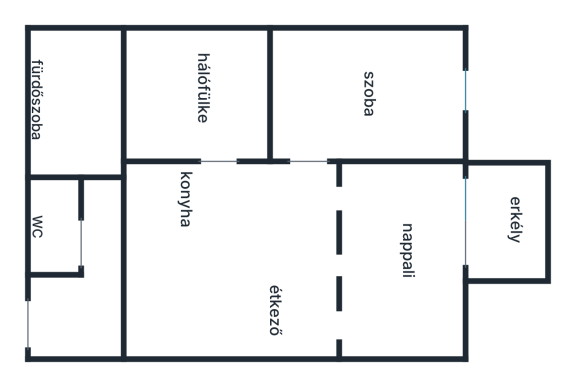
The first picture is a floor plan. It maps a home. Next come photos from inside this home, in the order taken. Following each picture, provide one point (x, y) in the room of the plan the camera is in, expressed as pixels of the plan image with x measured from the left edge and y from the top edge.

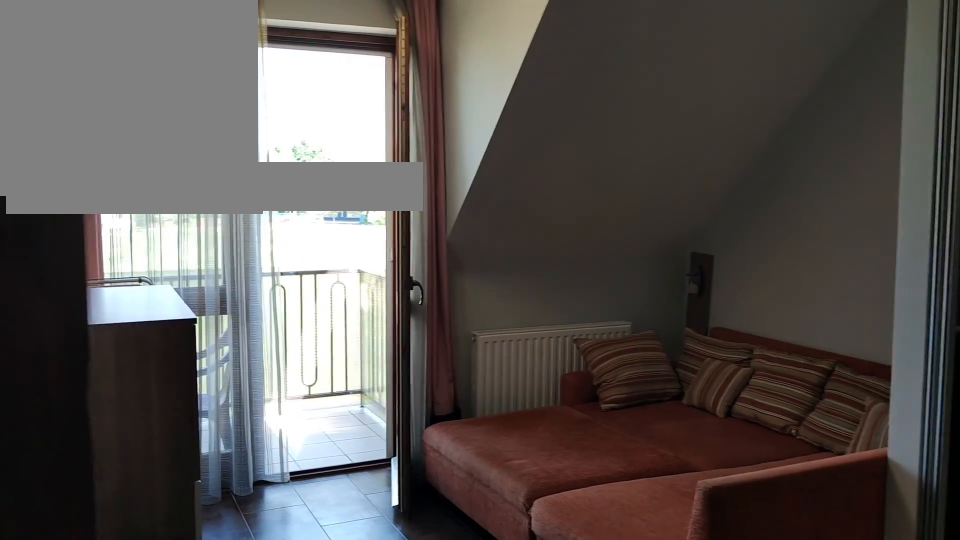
(410, 267)
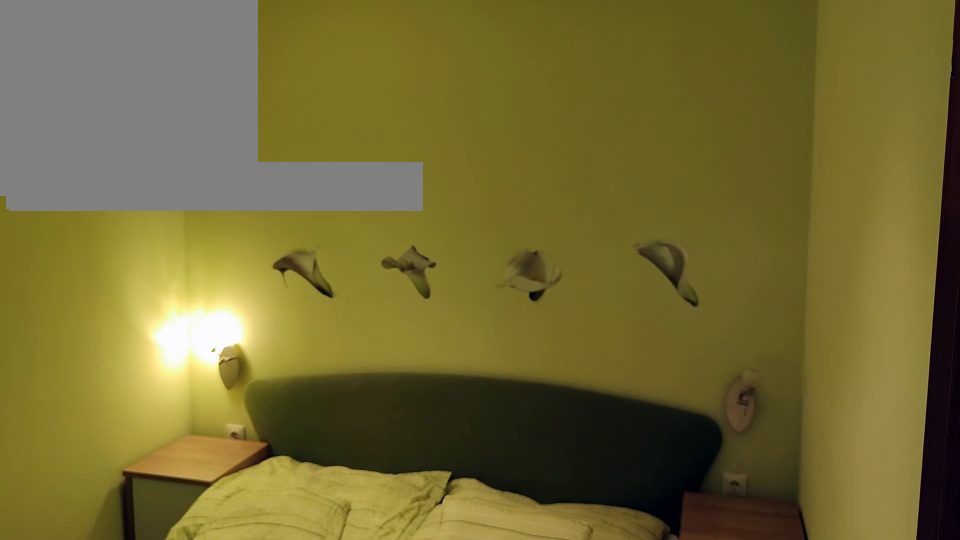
(189, 86)
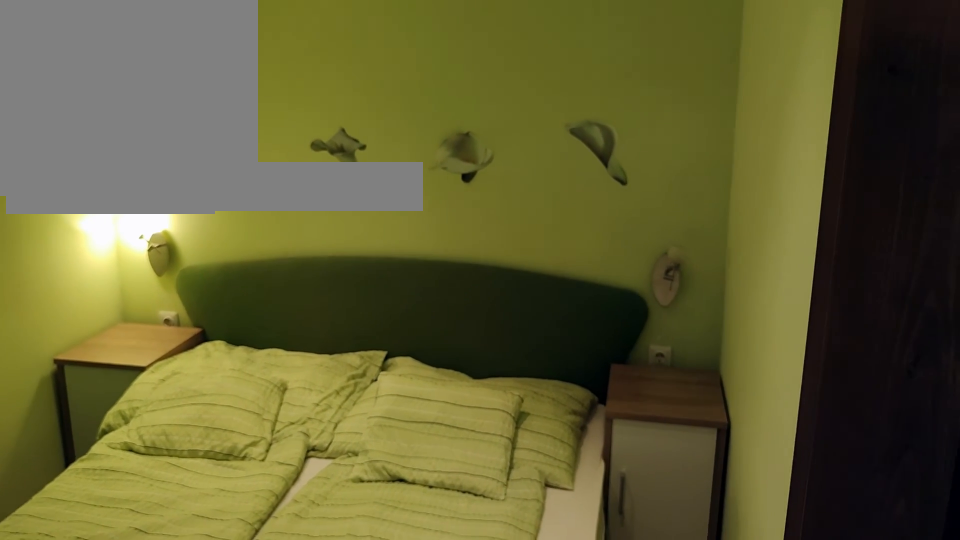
(188, 86)
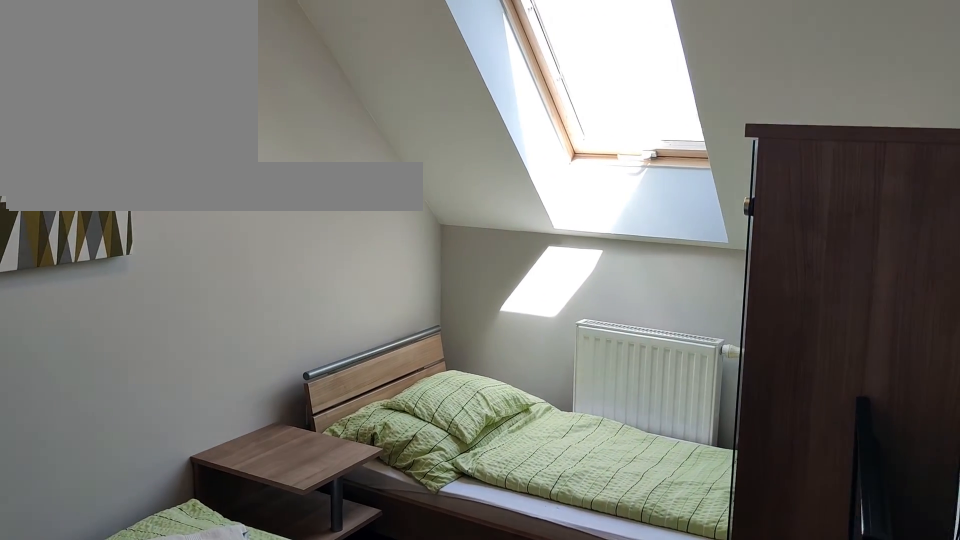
(369, 85)
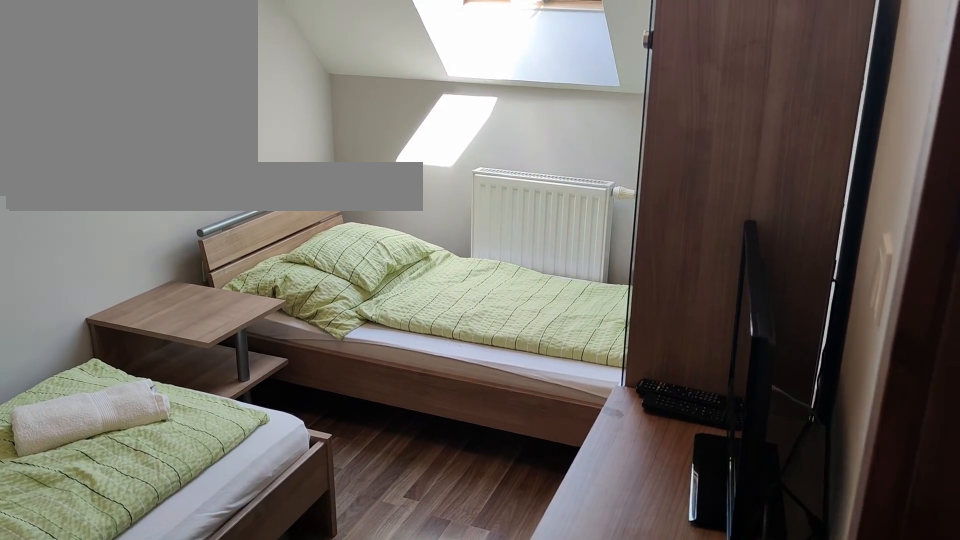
(369, 85)
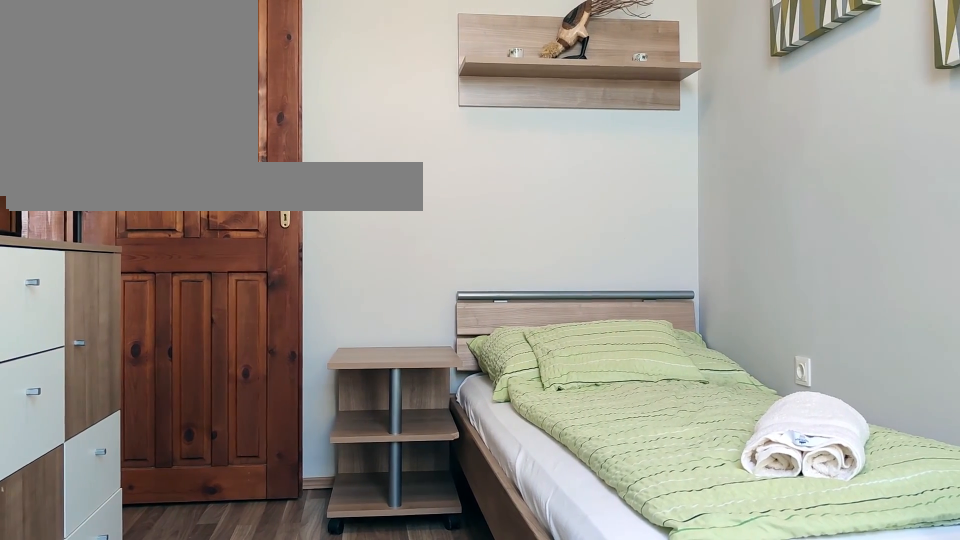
(369, 85)
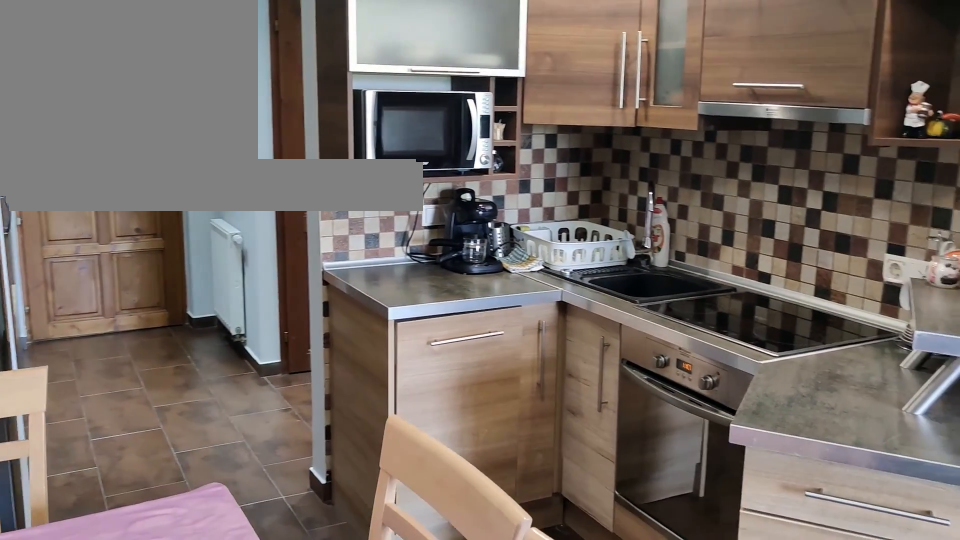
(226, 268)
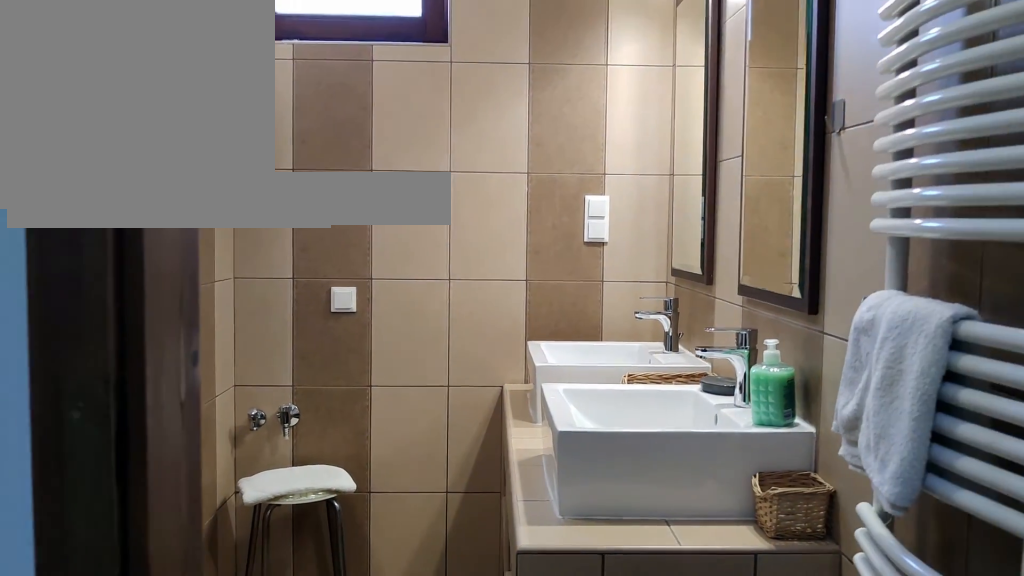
(52, 102)
